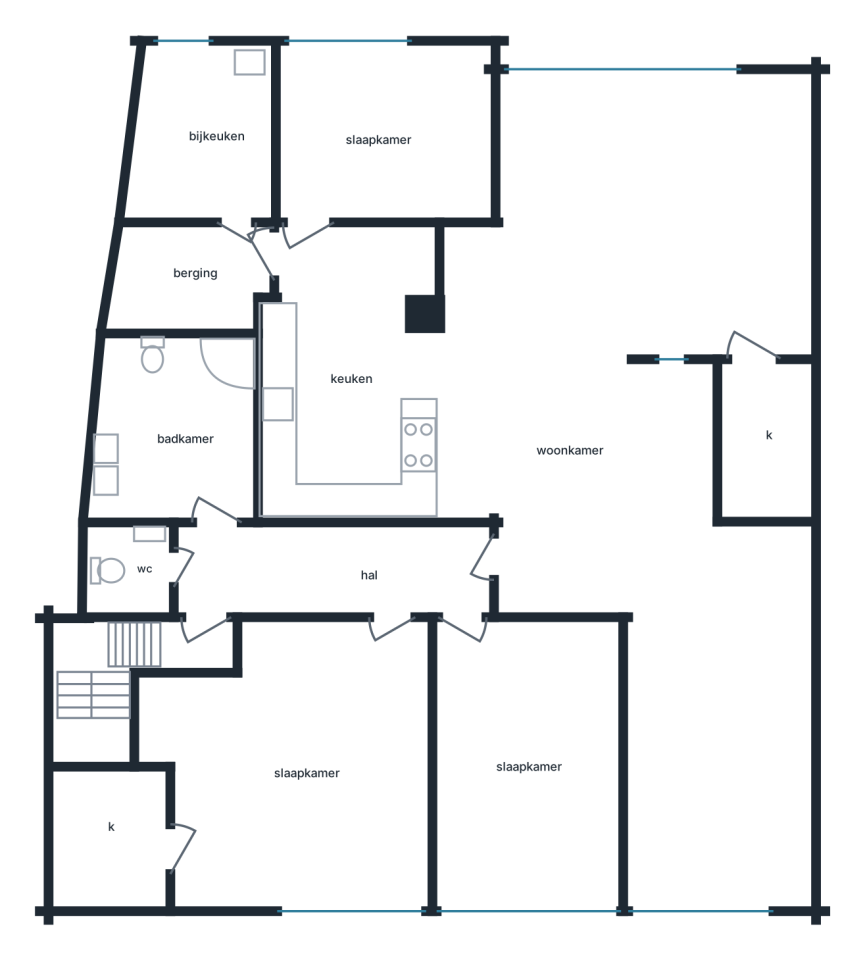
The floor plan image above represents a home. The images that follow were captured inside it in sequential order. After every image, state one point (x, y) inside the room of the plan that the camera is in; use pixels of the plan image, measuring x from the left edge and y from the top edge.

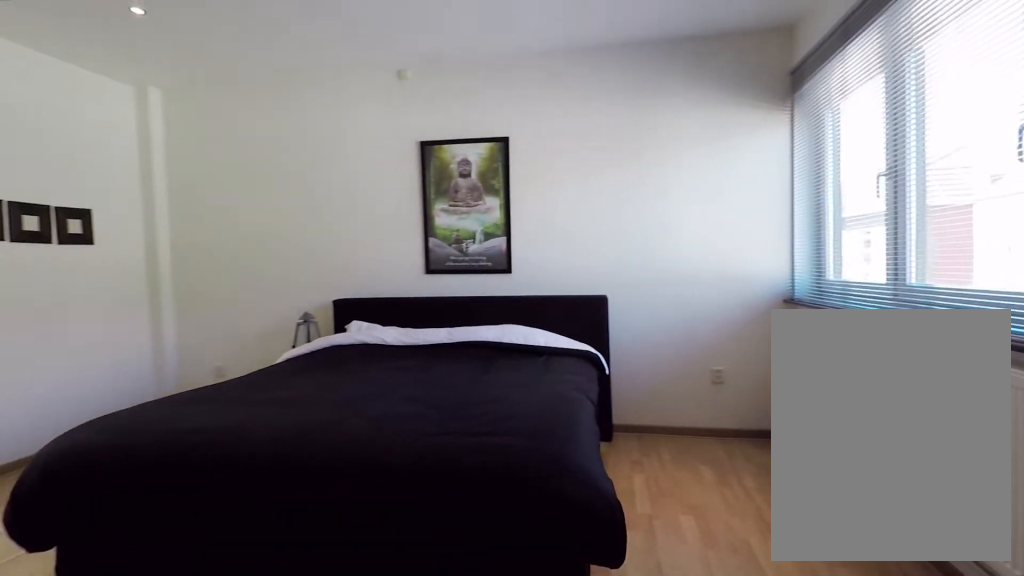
(300, 767)
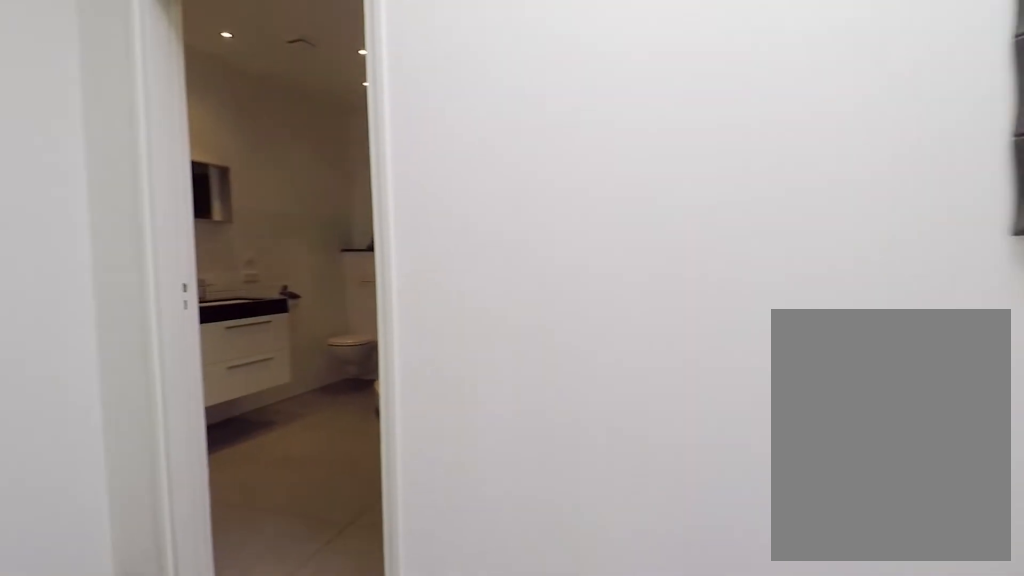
(318, 579)
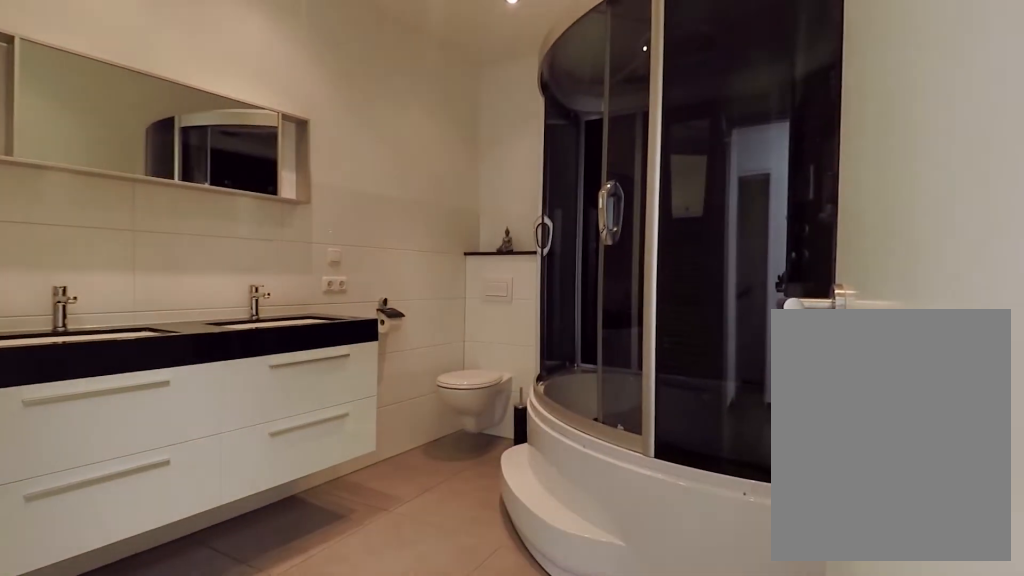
(176, 429)
